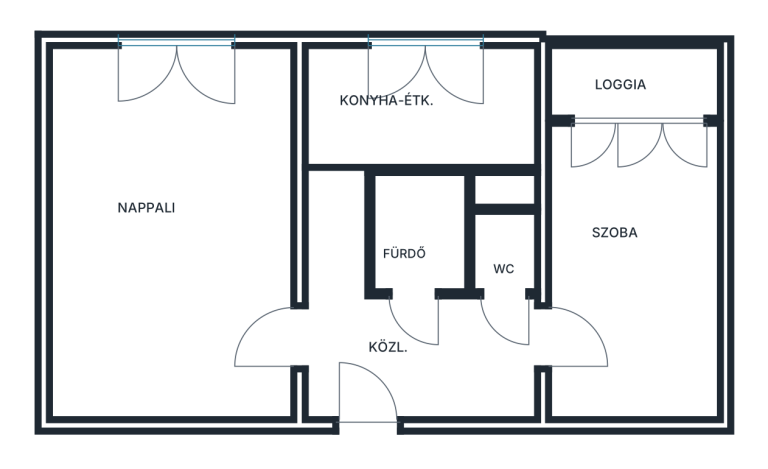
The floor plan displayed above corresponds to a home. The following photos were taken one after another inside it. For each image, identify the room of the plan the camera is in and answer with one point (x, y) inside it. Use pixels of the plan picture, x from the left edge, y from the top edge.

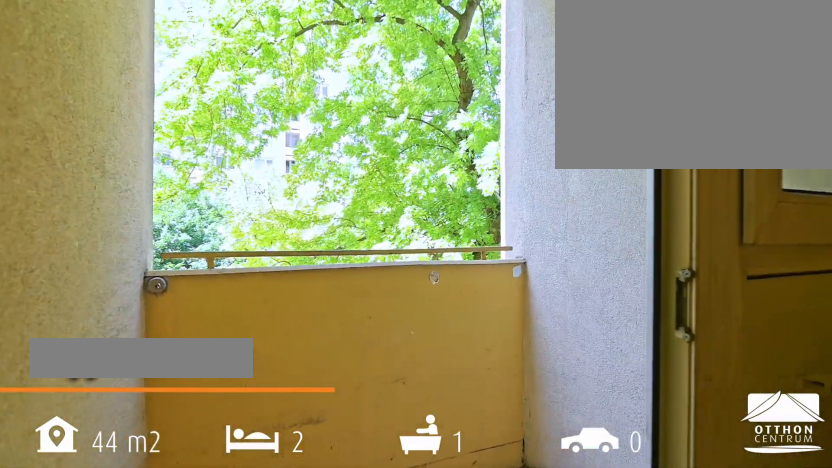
(691, 86)
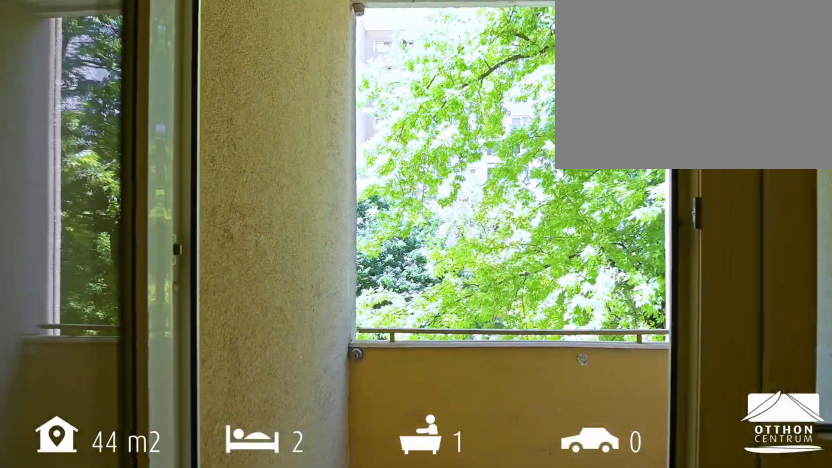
(691, 86)
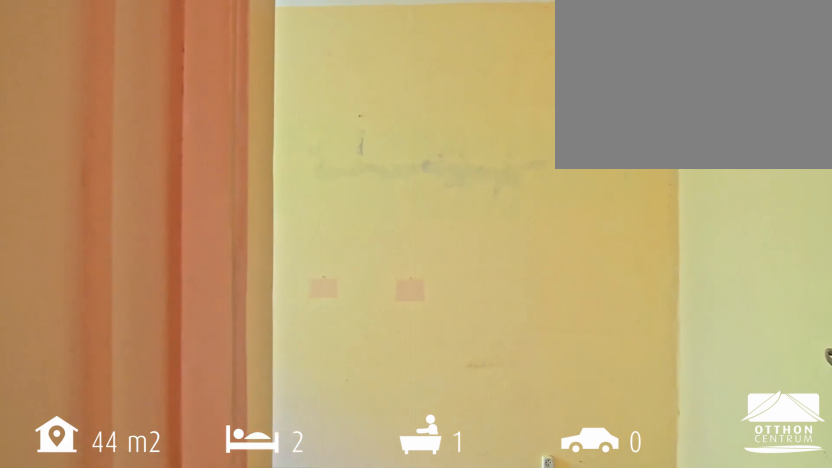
(621, 257)
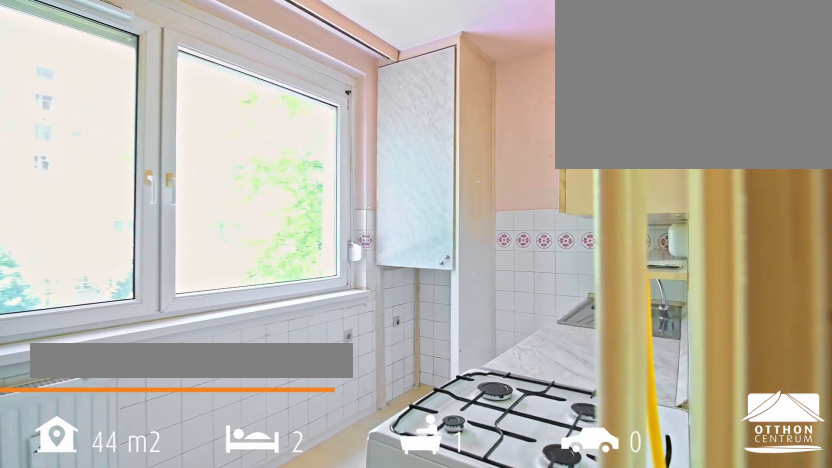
(416, 139)
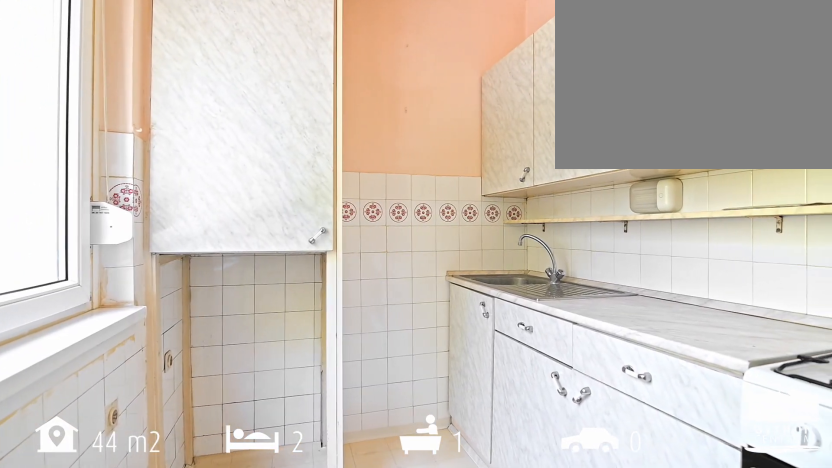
(416, 139)
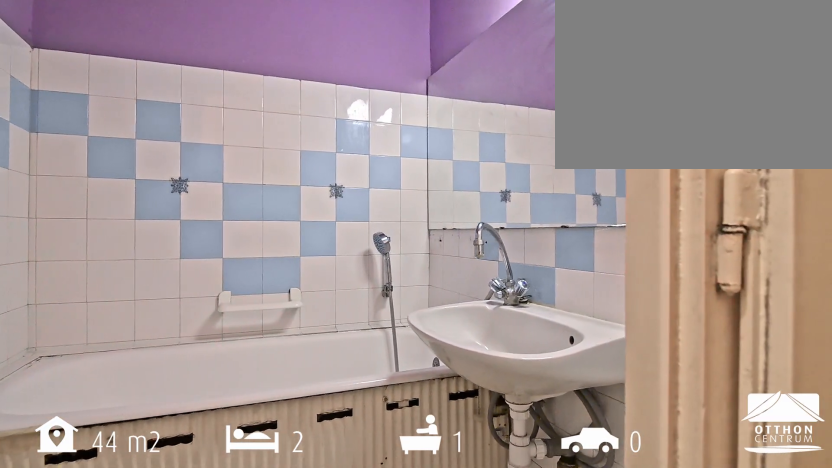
(426, 208)
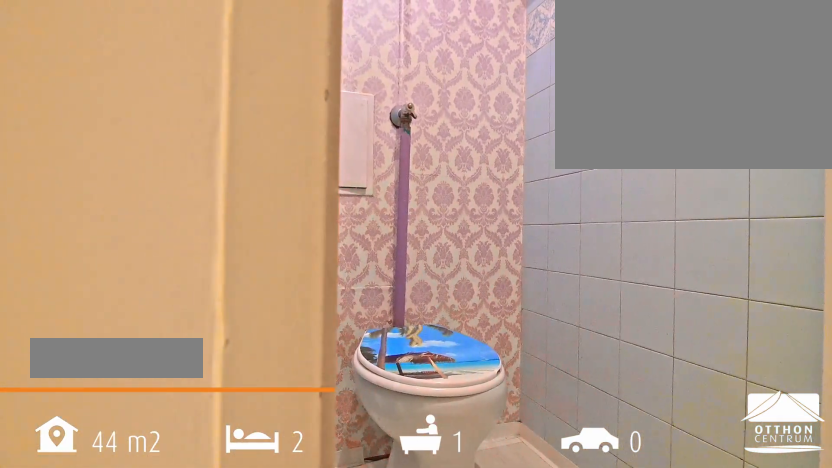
(503, 243)
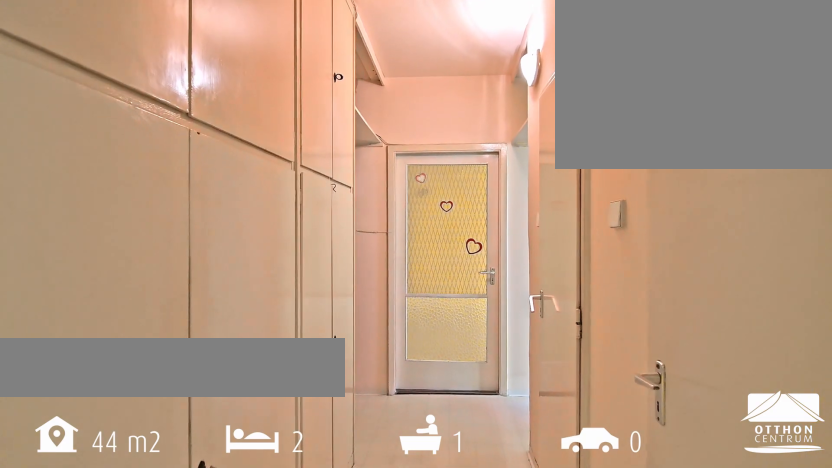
(420, 379)
